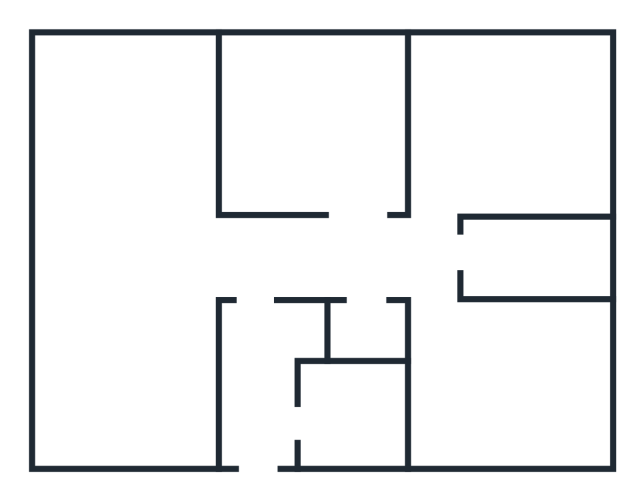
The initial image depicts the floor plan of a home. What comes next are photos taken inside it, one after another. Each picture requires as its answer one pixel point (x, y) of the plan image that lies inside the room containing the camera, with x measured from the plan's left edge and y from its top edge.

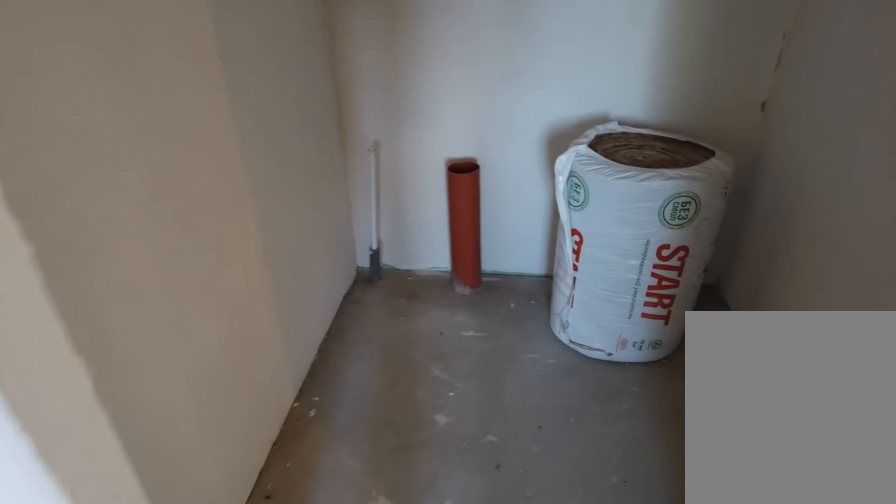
(375, 273)
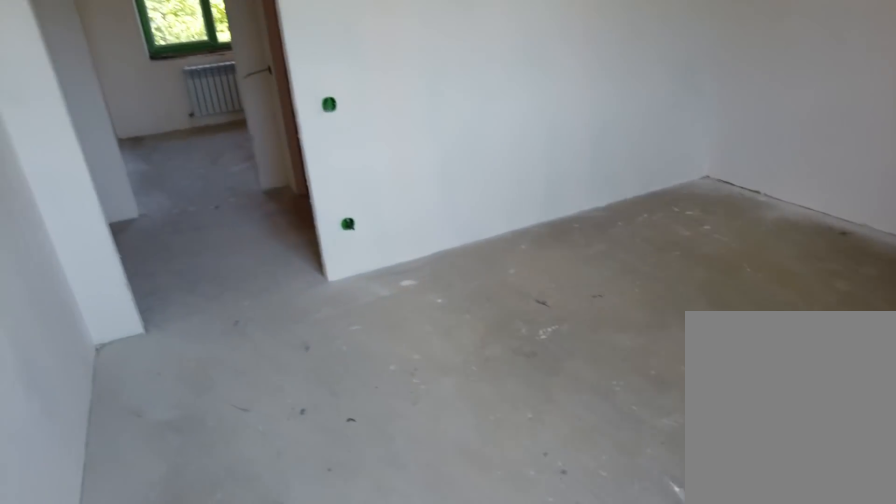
(466, 404)
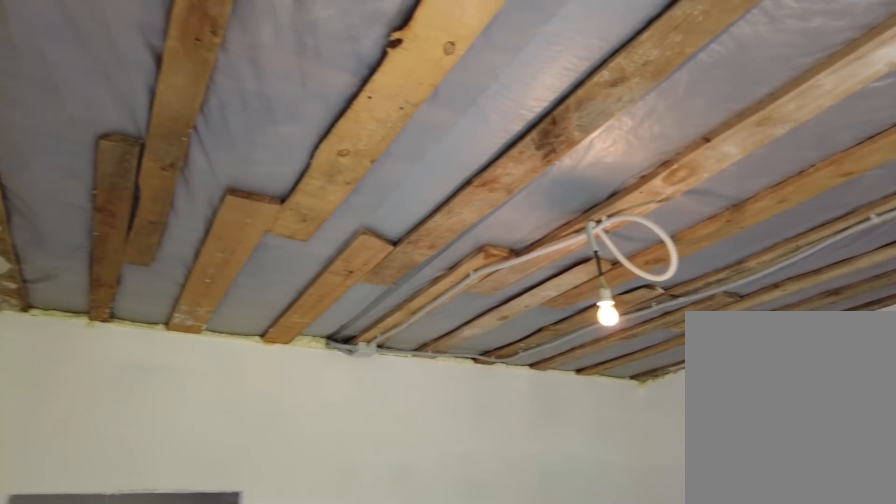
(466, 404)
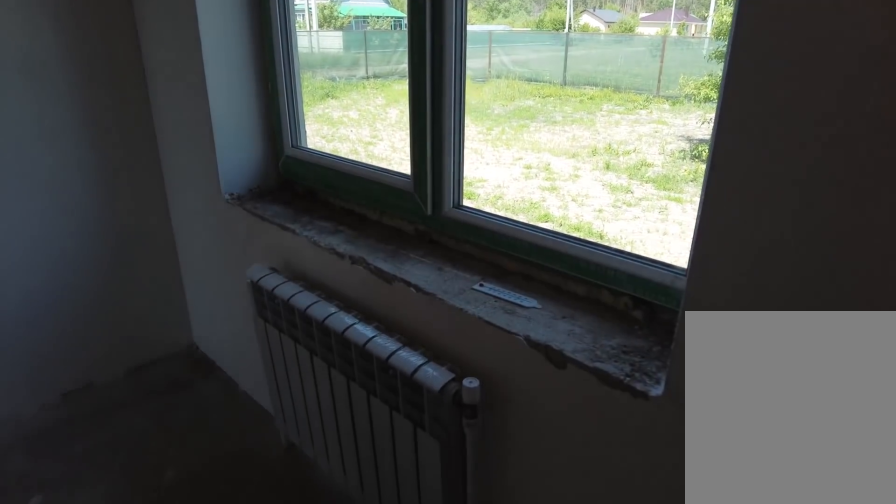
(449, 177)
